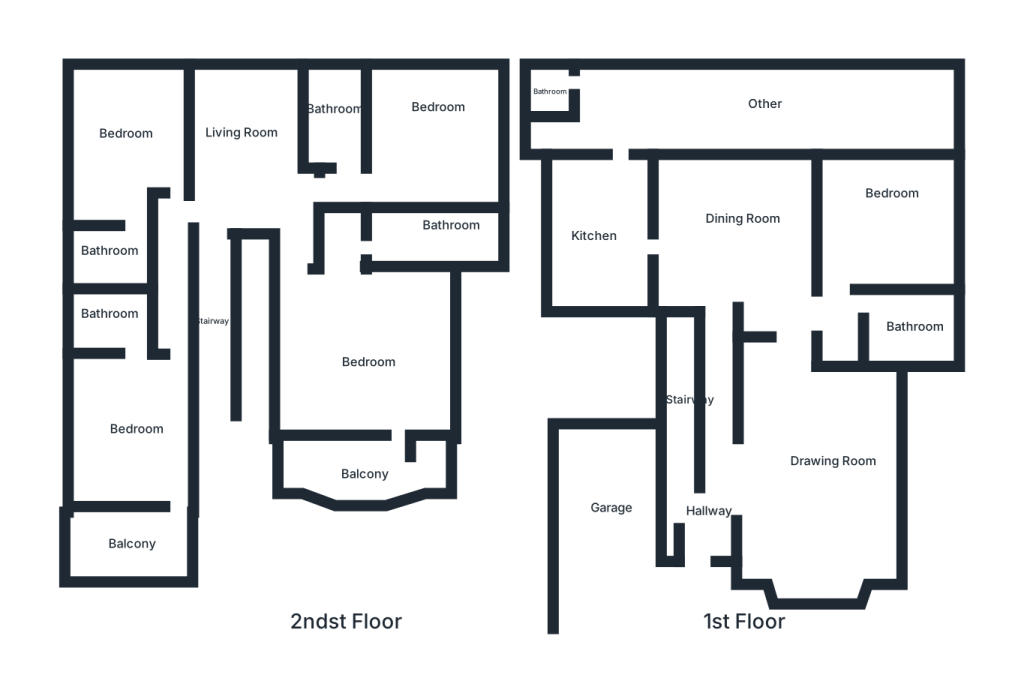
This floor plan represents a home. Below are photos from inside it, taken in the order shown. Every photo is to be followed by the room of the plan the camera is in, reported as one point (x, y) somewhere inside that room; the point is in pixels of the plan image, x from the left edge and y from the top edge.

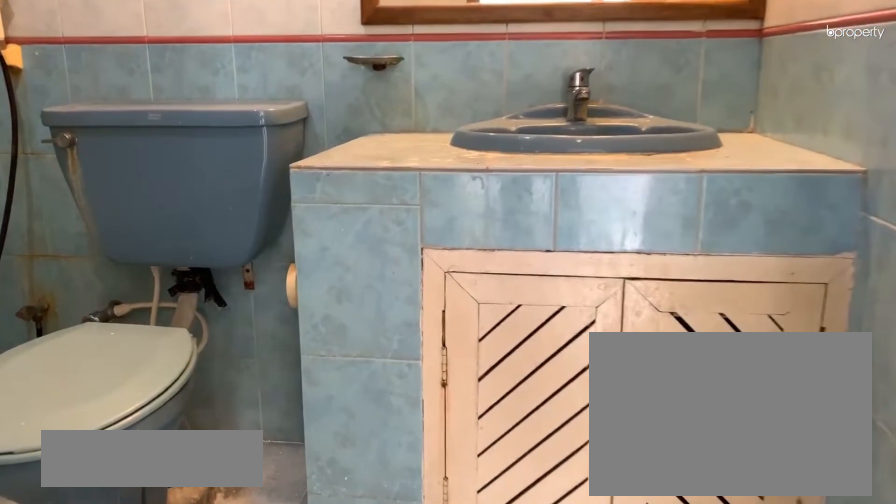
(117, 335)
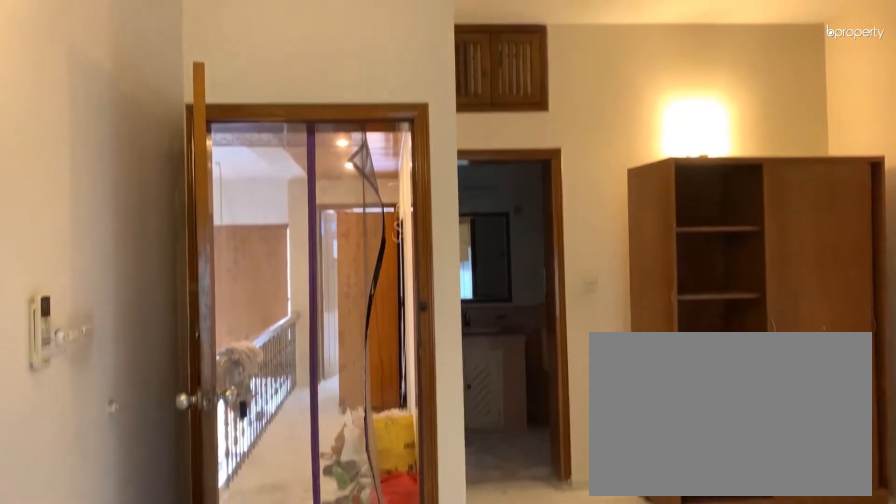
(124, 135)
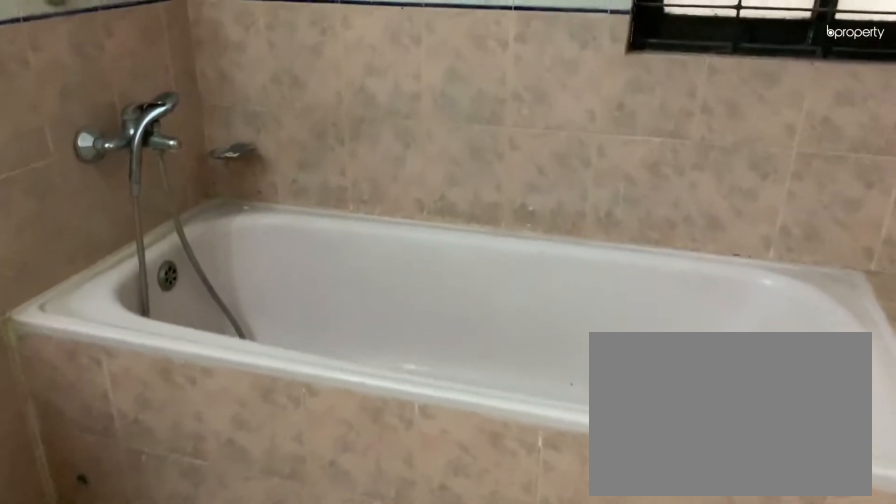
(102, 265)
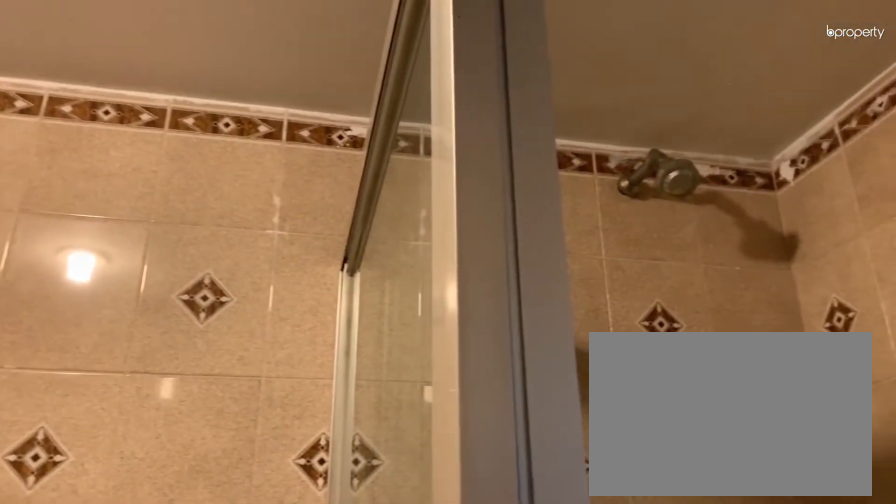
(338, 114)
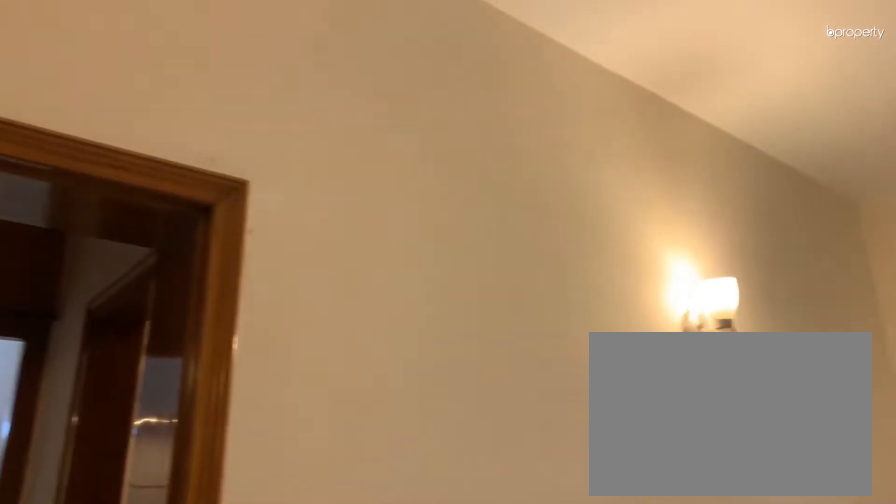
(437, 122)
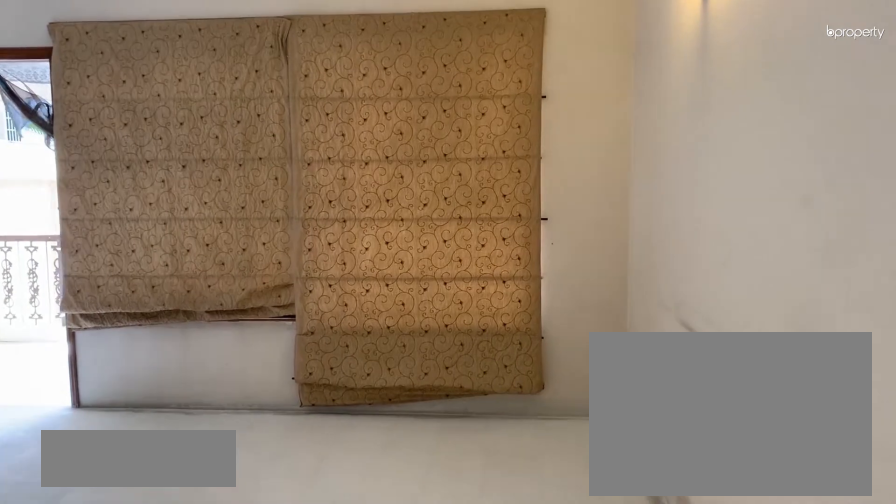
(354, 365)
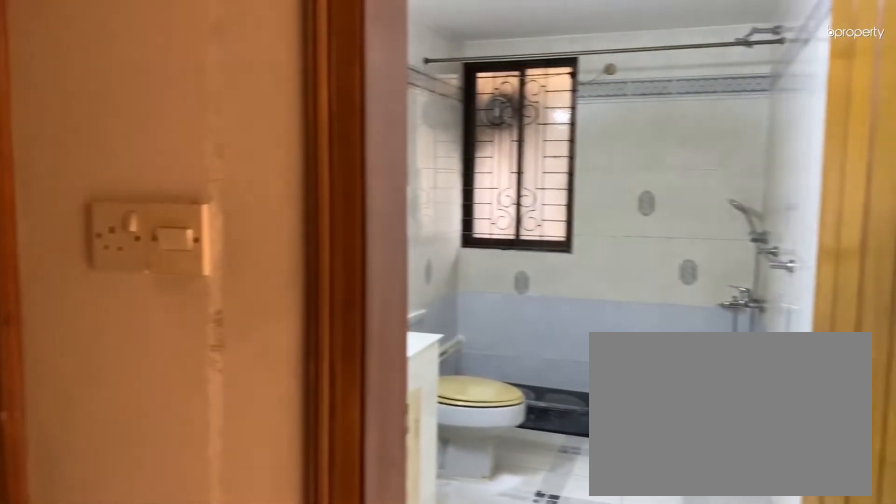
(341, 245)
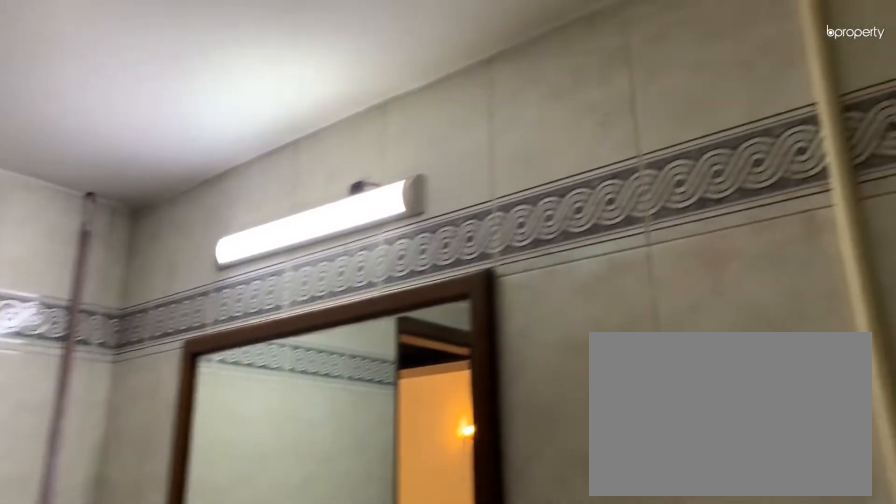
(450, 236)
